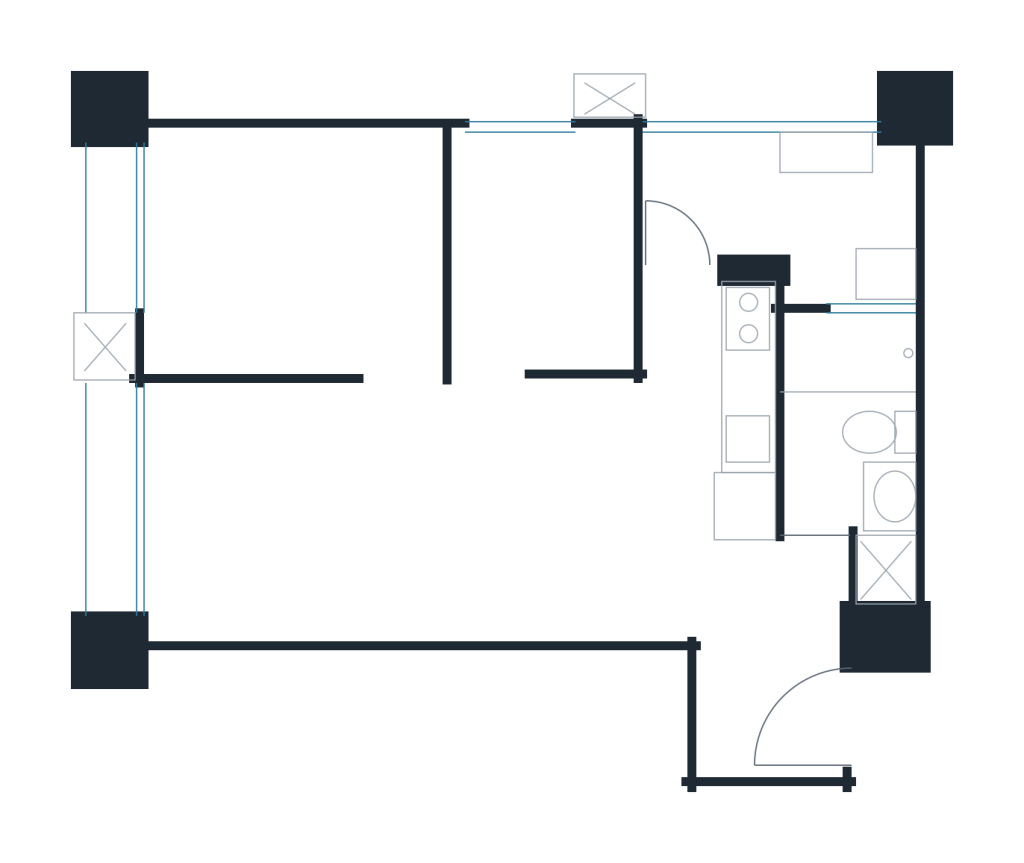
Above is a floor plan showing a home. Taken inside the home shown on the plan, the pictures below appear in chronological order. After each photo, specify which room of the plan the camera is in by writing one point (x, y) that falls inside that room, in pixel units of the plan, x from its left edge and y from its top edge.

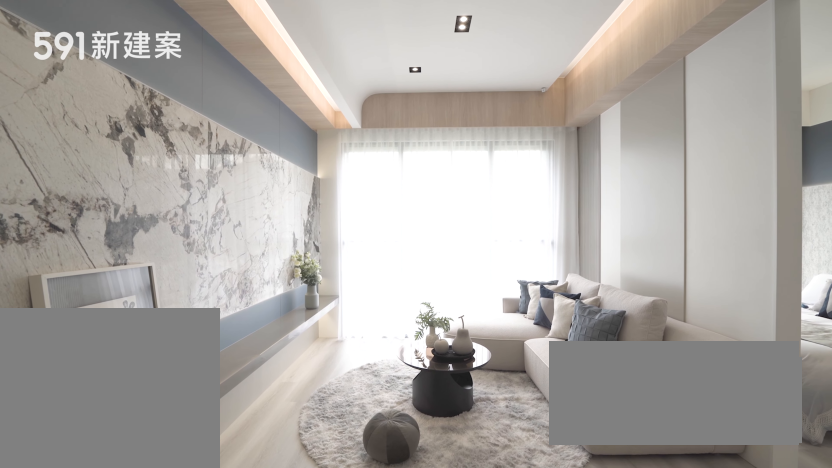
(288, 509)
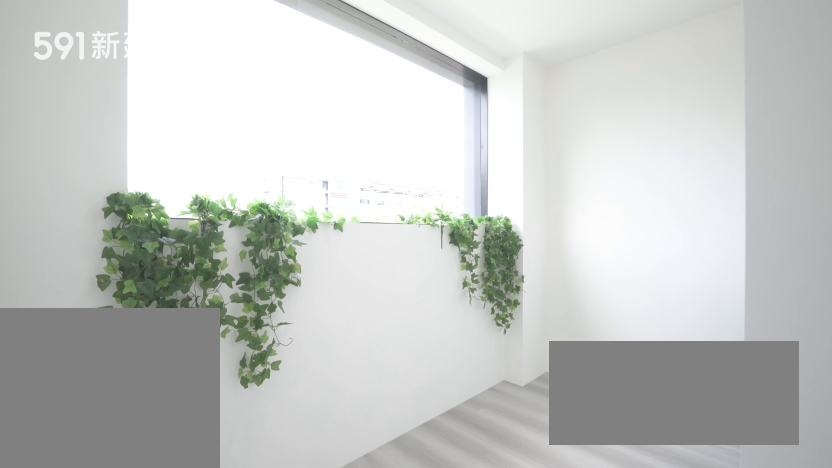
(789, 210)
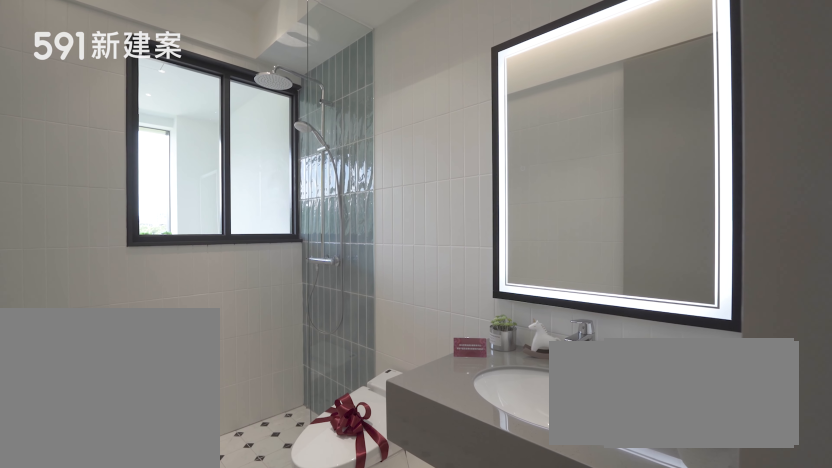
(849, 416)
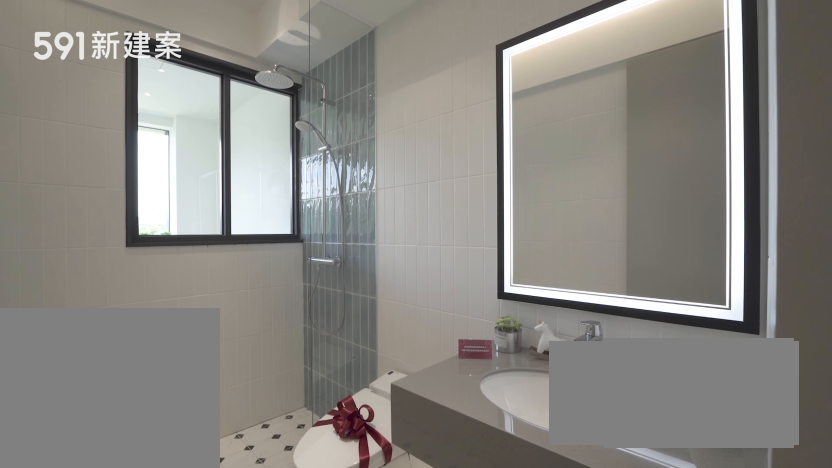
(849, 416)
